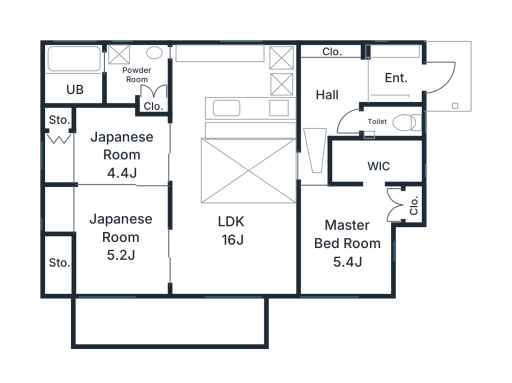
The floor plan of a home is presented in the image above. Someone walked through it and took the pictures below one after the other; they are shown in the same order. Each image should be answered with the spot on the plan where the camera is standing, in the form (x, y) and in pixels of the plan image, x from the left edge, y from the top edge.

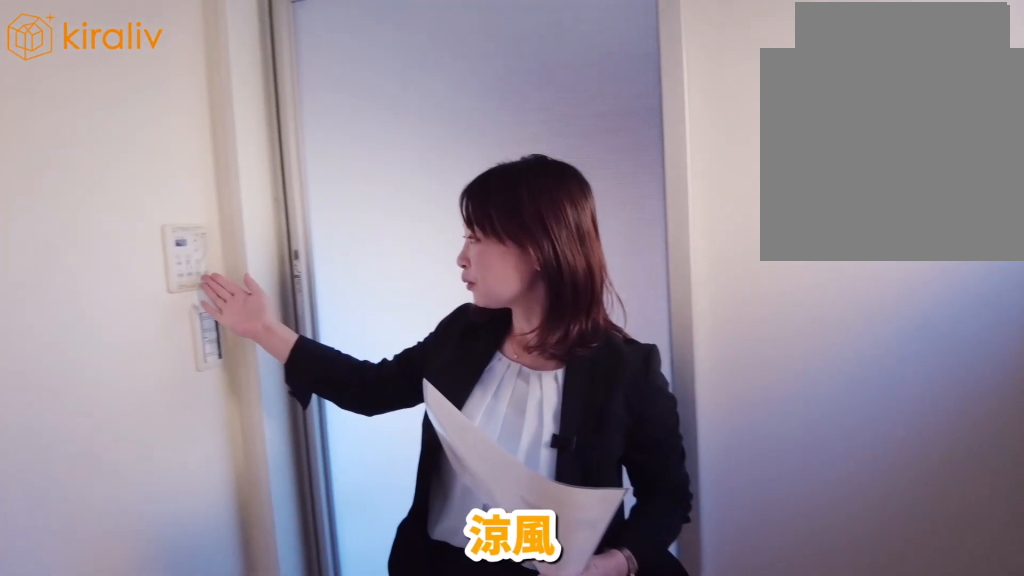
(103, 91)
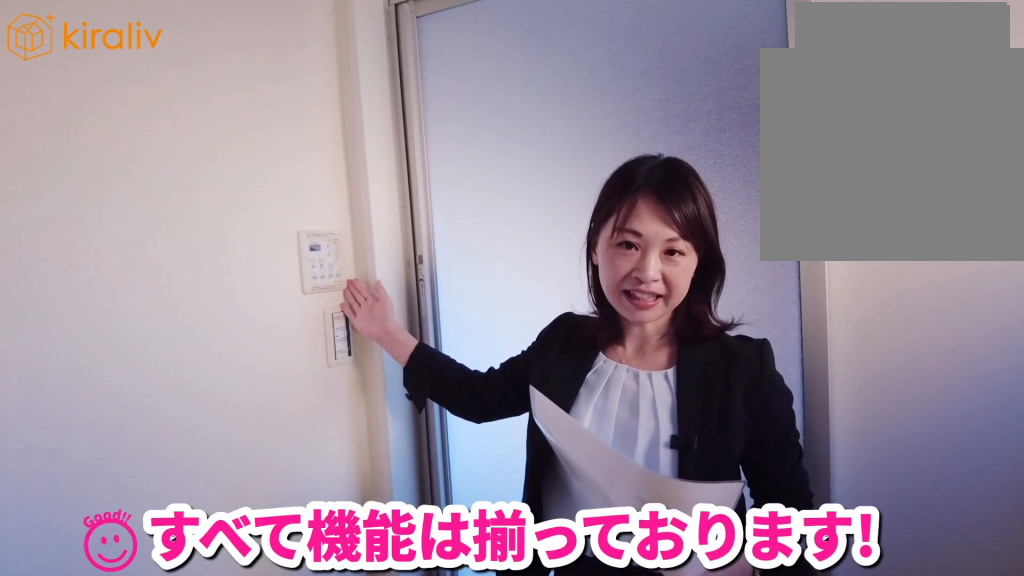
(97, 88)
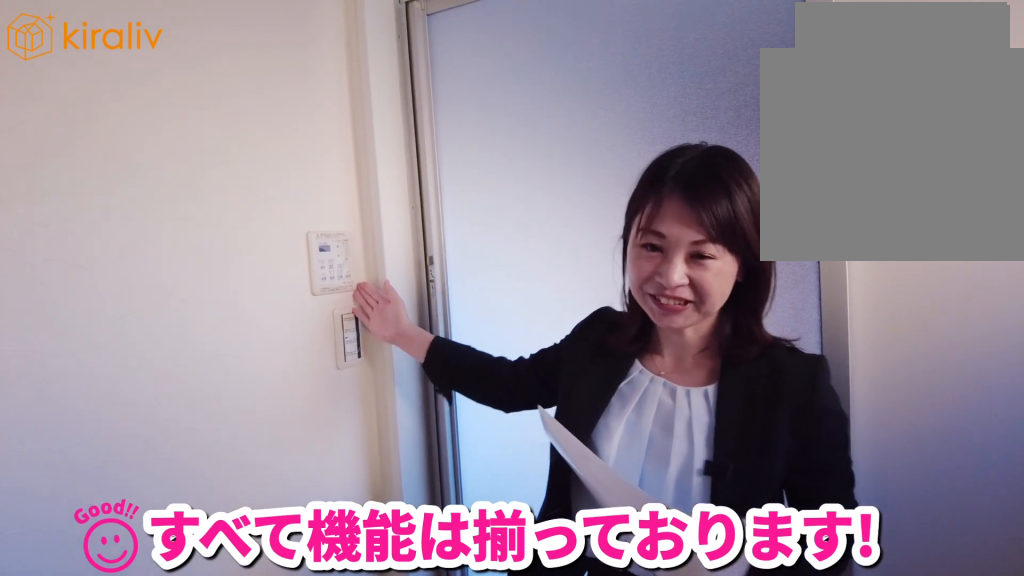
(93, 88)
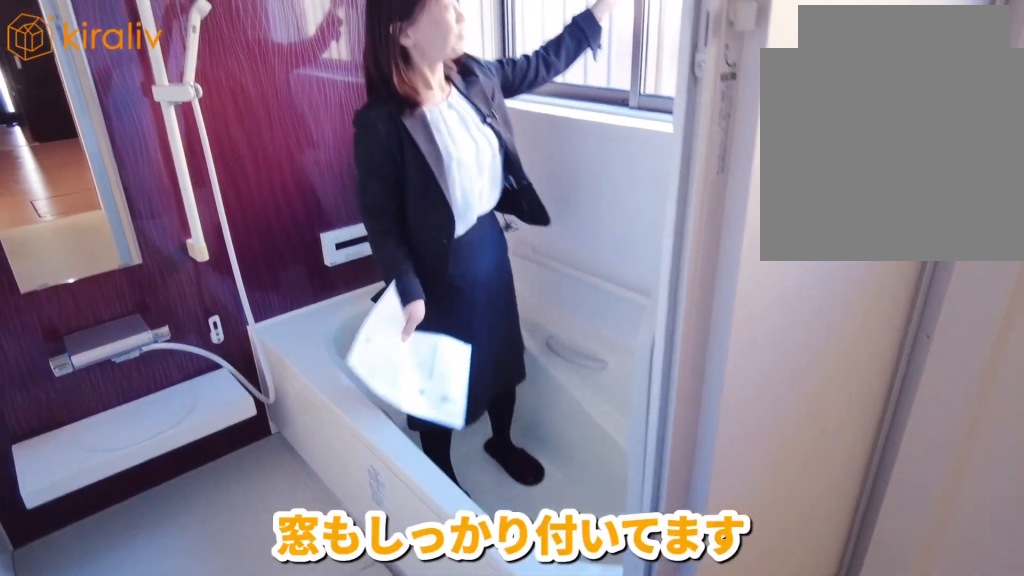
(77, 90)
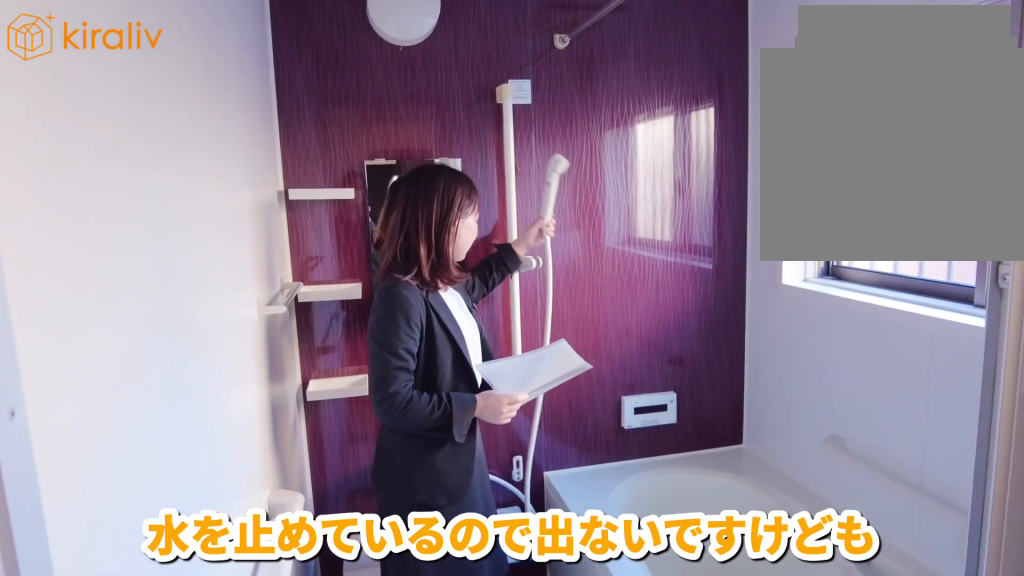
(78, 91)
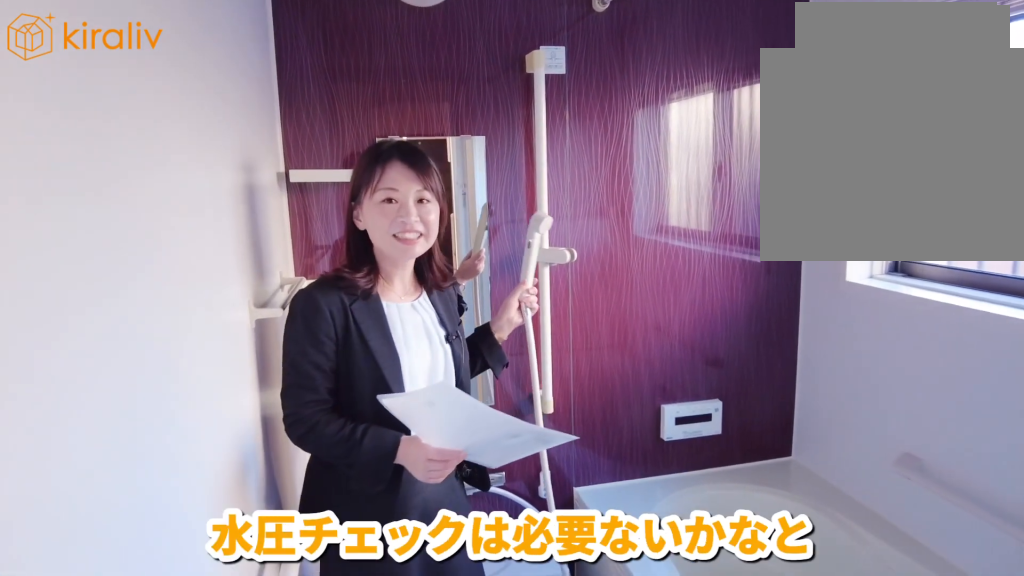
(78, 90)
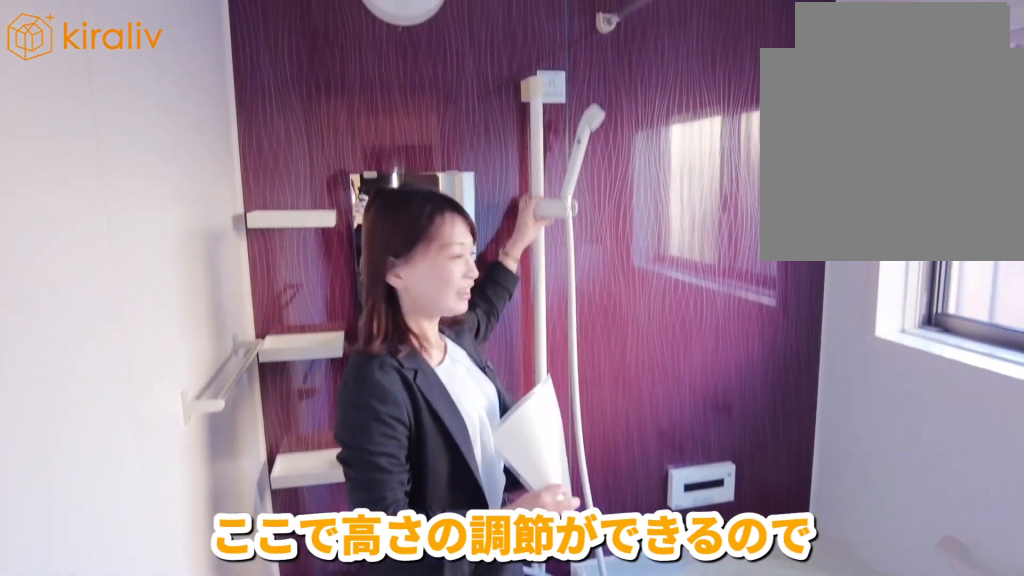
(79, 91)
